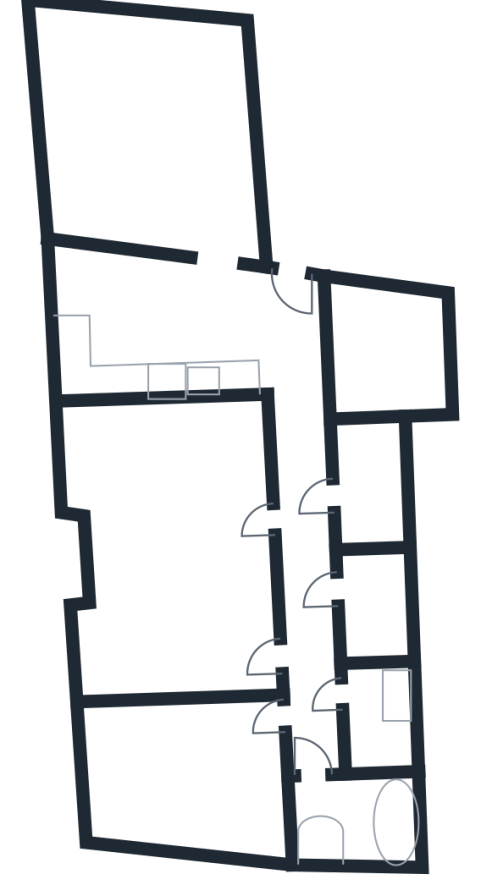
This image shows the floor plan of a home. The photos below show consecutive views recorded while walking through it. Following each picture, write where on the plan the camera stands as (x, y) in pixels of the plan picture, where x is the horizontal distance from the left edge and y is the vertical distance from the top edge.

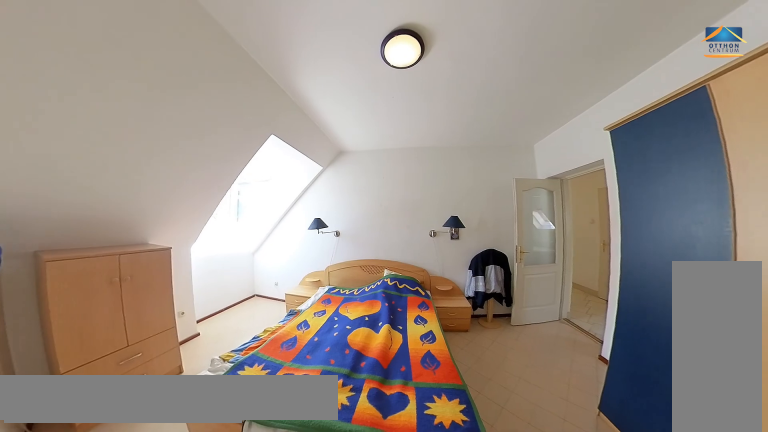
(245, 722)
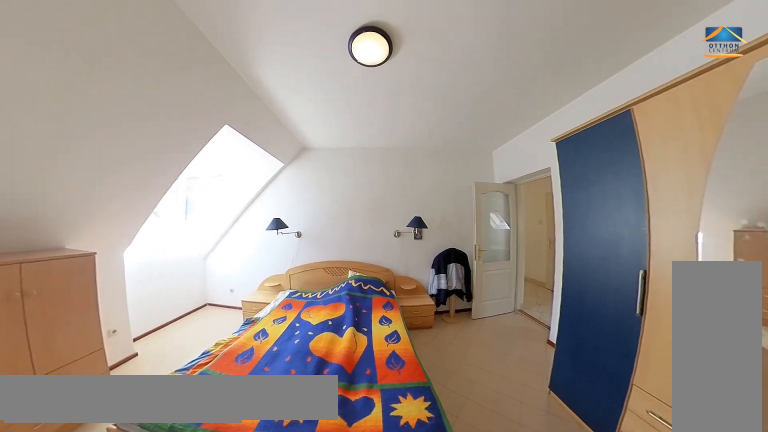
(245, 722)
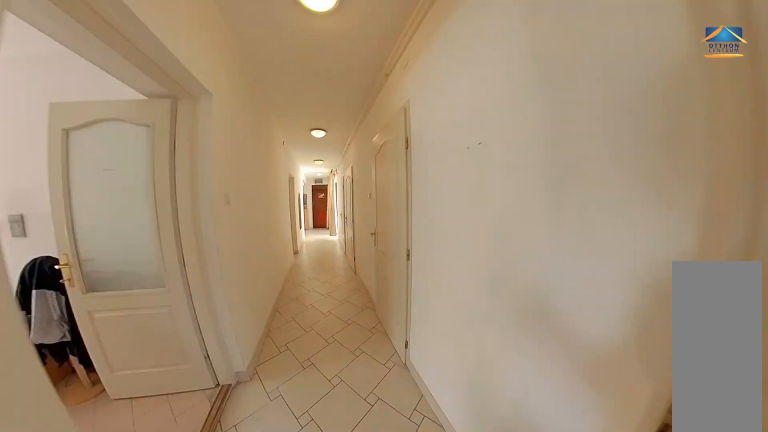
(316, 729)
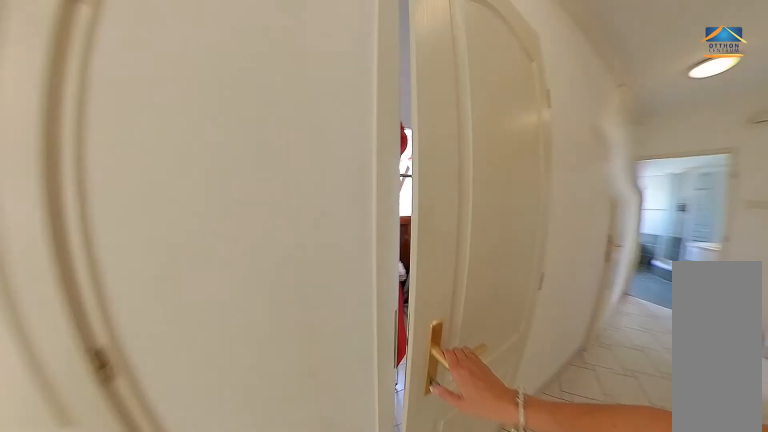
(316, 604)
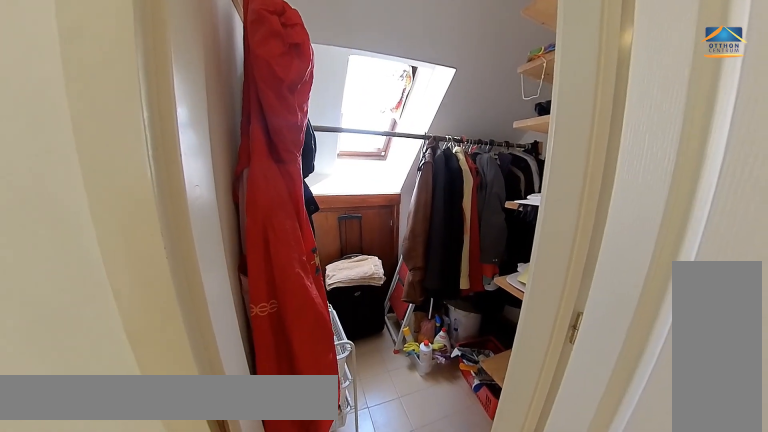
(316, 604)
